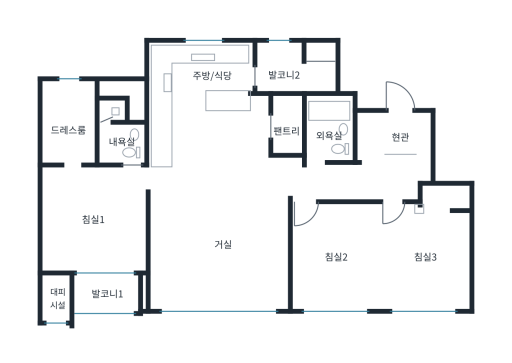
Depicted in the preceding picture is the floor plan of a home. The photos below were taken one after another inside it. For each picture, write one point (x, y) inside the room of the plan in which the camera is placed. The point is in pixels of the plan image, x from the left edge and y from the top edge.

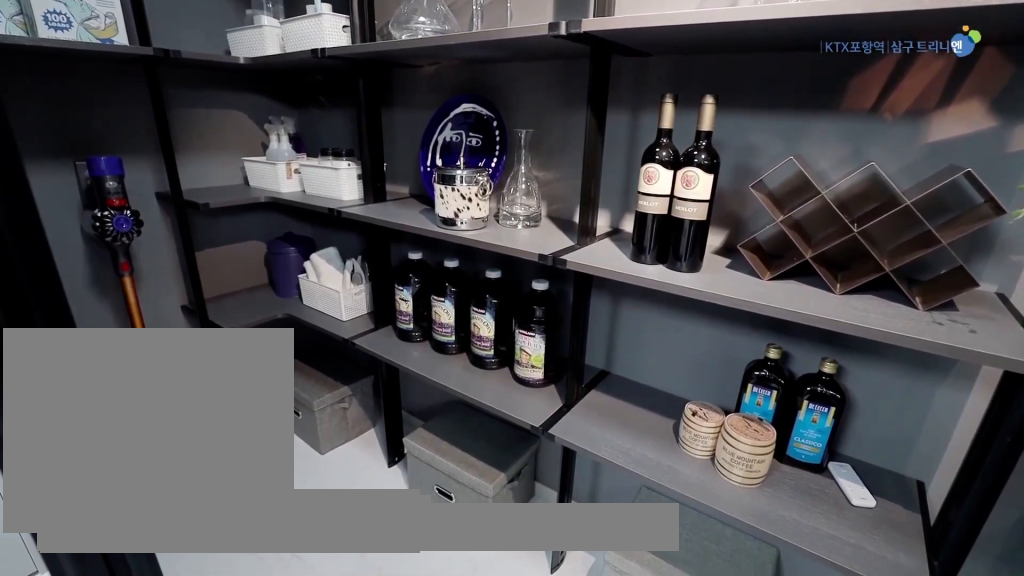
(287, 129)
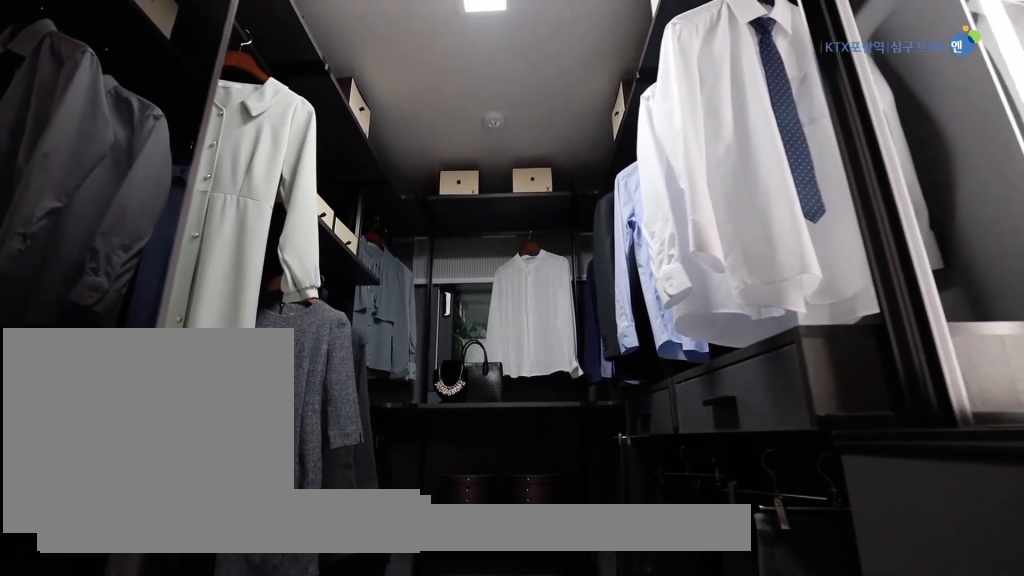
(67, 124)
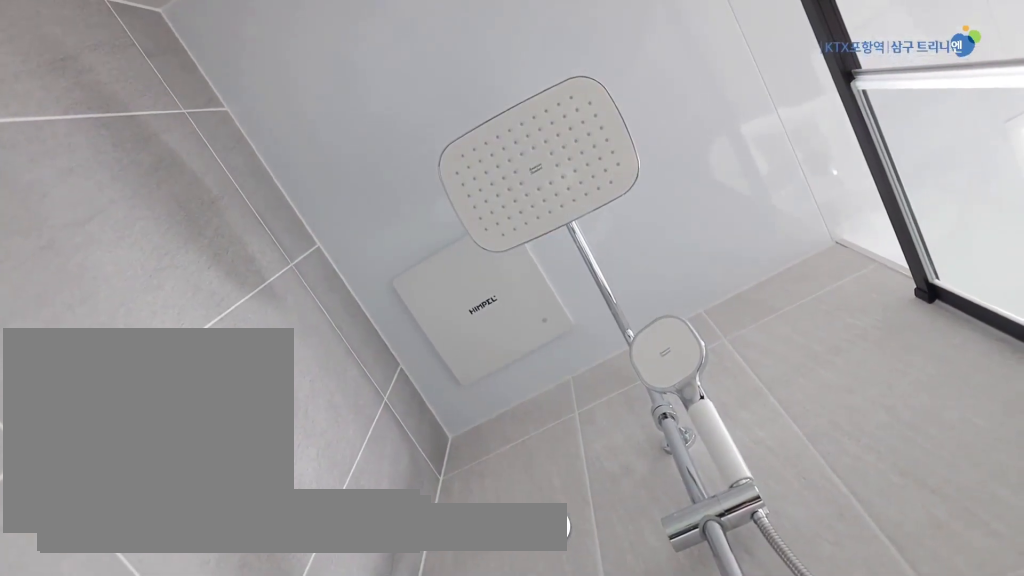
(117, 132)
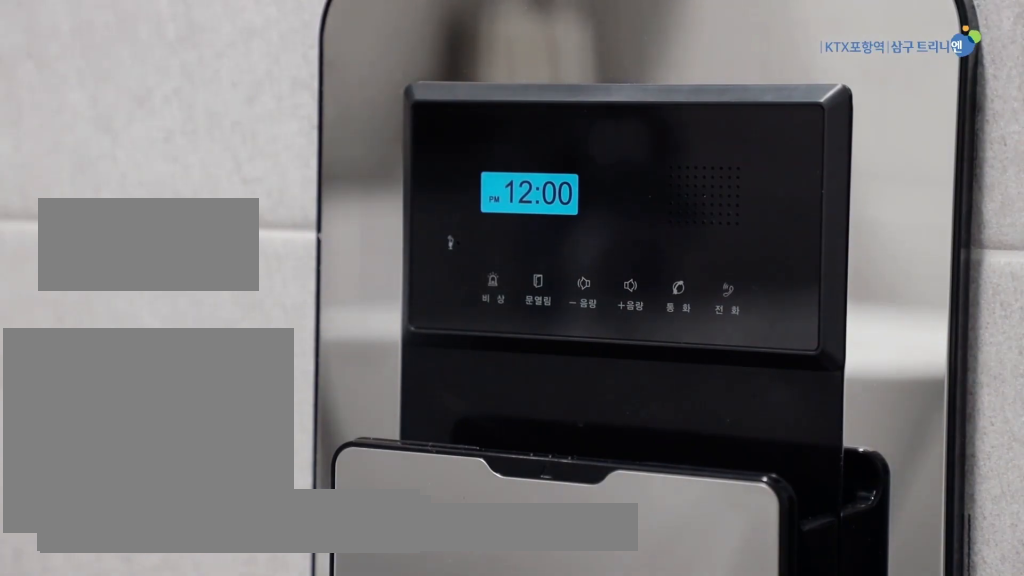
(117, 132)
